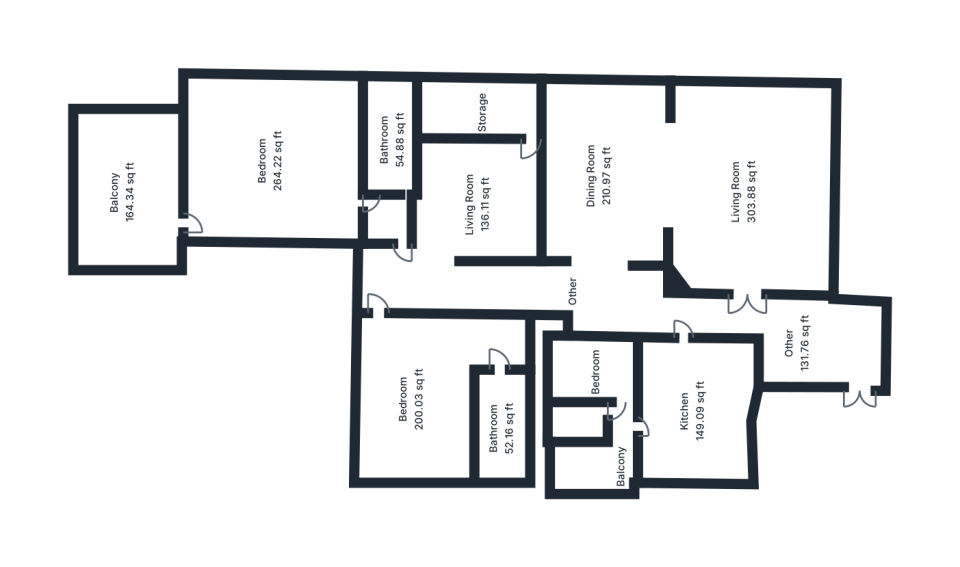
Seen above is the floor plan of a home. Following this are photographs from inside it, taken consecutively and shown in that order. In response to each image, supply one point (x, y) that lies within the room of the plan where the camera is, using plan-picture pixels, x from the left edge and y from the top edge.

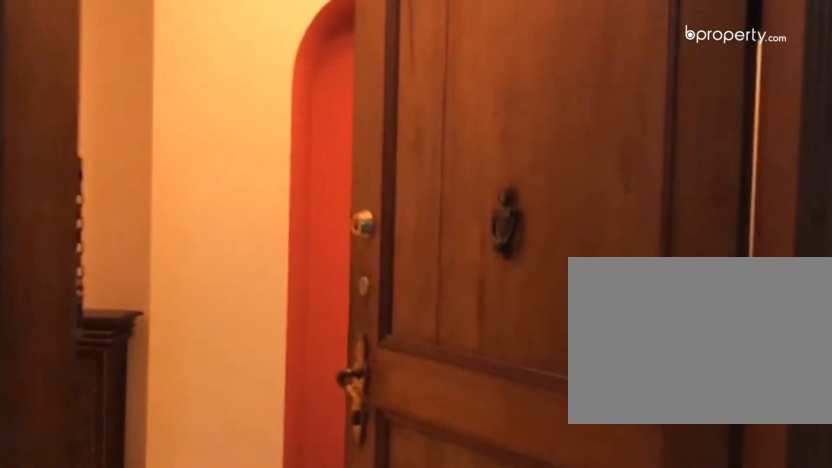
(851, 384)
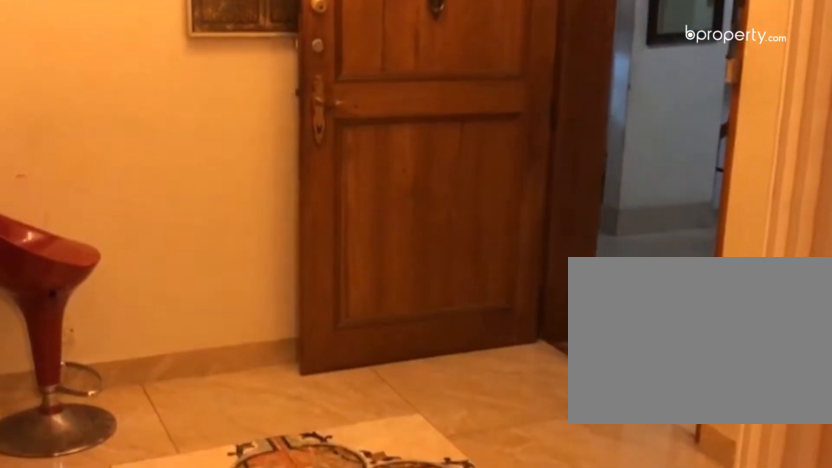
(825, 341)
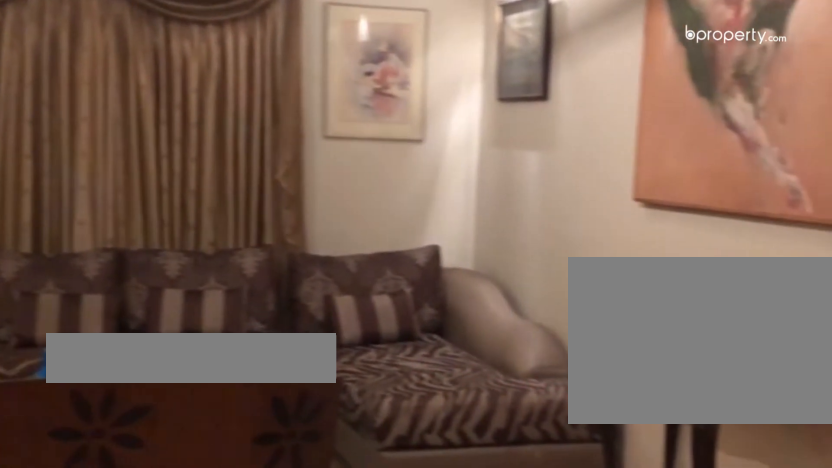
(727, 218)
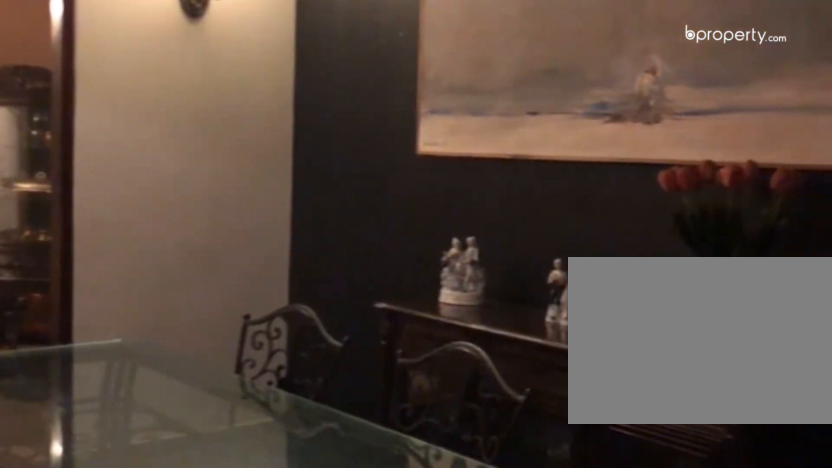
(606, 185)
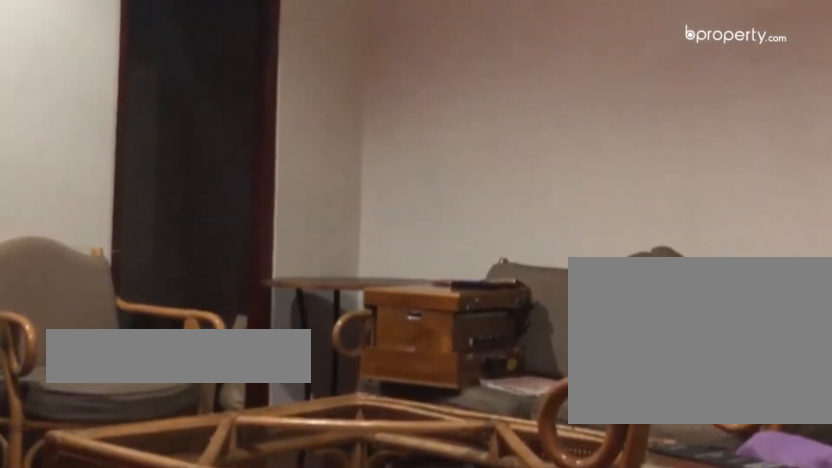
(478, 204)
